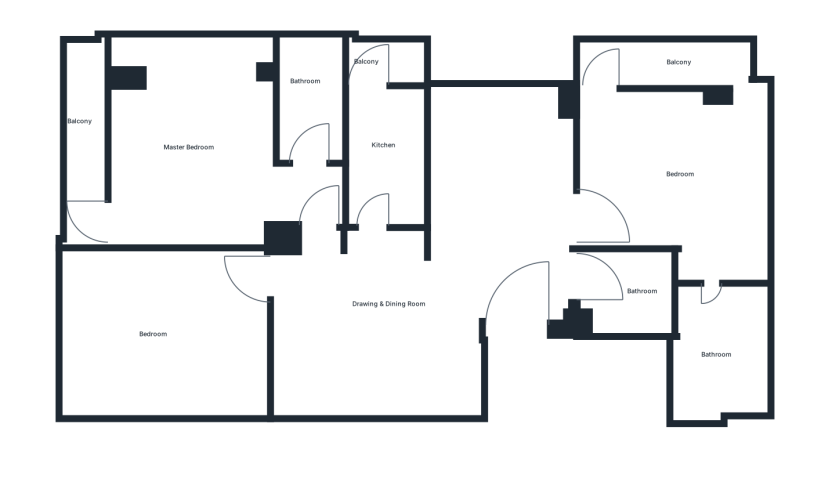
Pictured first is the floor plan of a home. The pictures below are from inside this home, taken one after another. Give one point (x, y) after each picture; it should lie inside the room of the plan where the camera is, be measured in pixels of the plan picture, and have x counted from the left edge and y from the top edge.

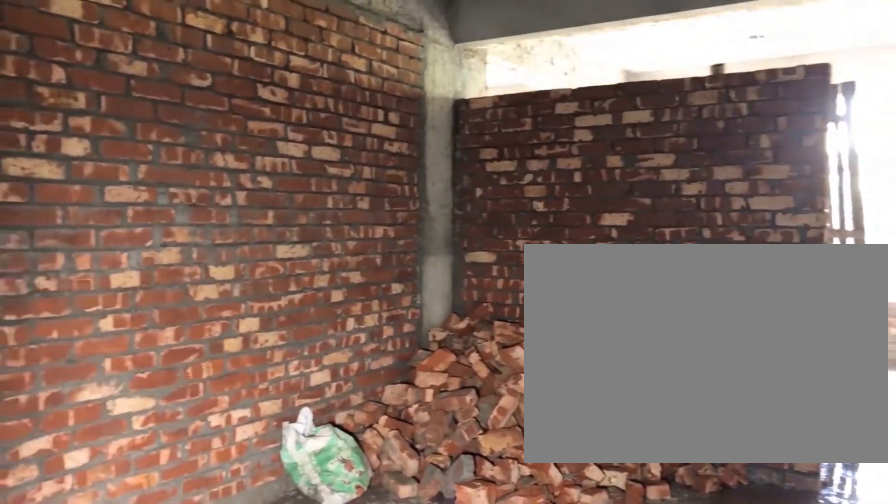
(457, 273)
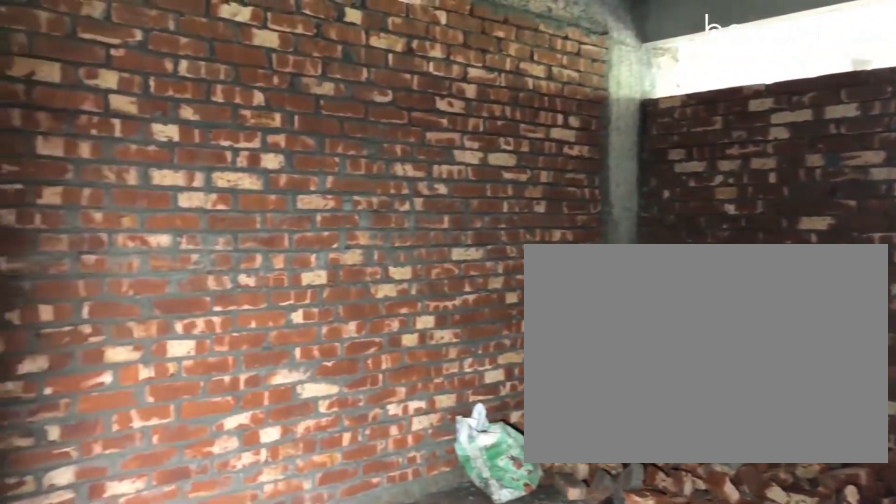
(457, 273)
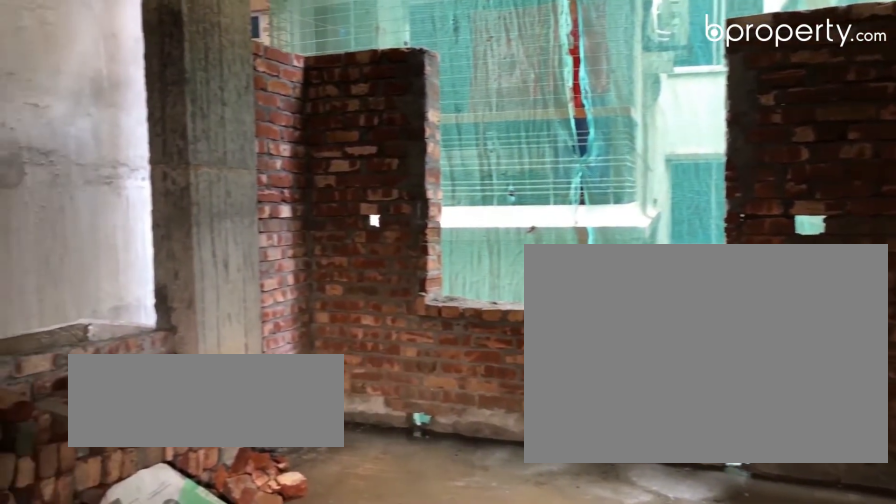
(672, 157)
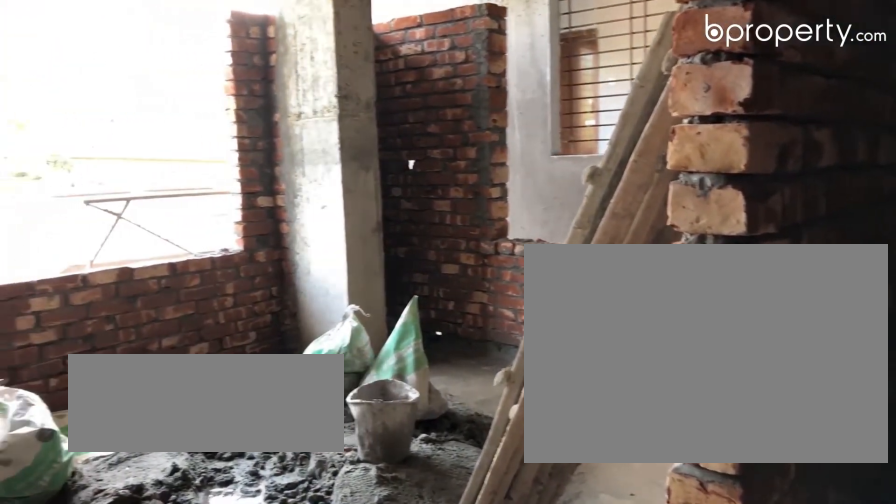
(188, 134)
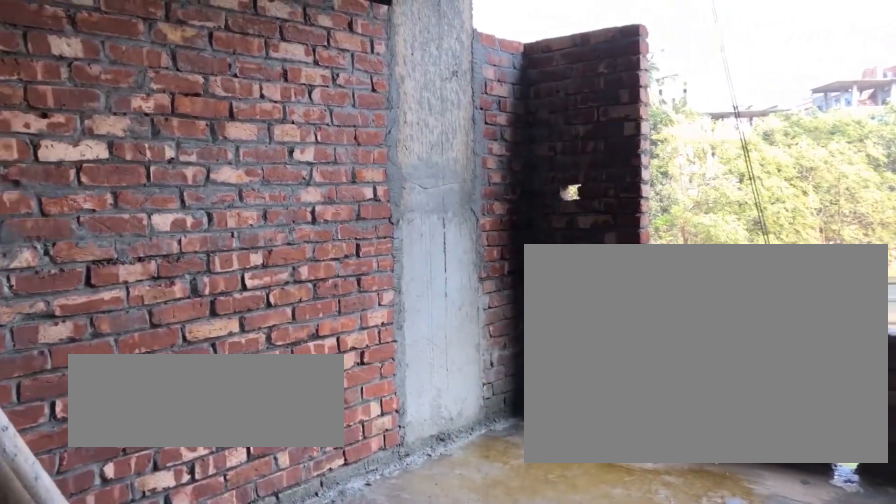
(162, 324)
